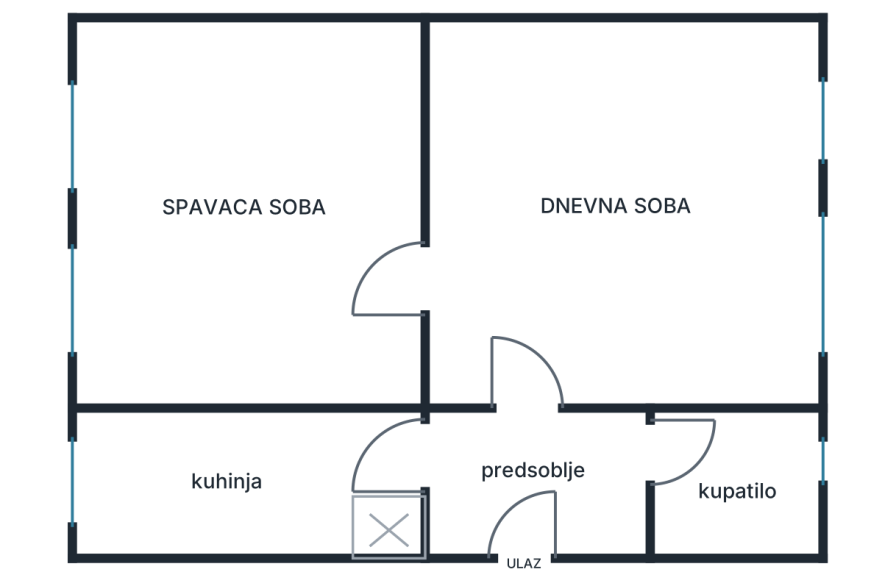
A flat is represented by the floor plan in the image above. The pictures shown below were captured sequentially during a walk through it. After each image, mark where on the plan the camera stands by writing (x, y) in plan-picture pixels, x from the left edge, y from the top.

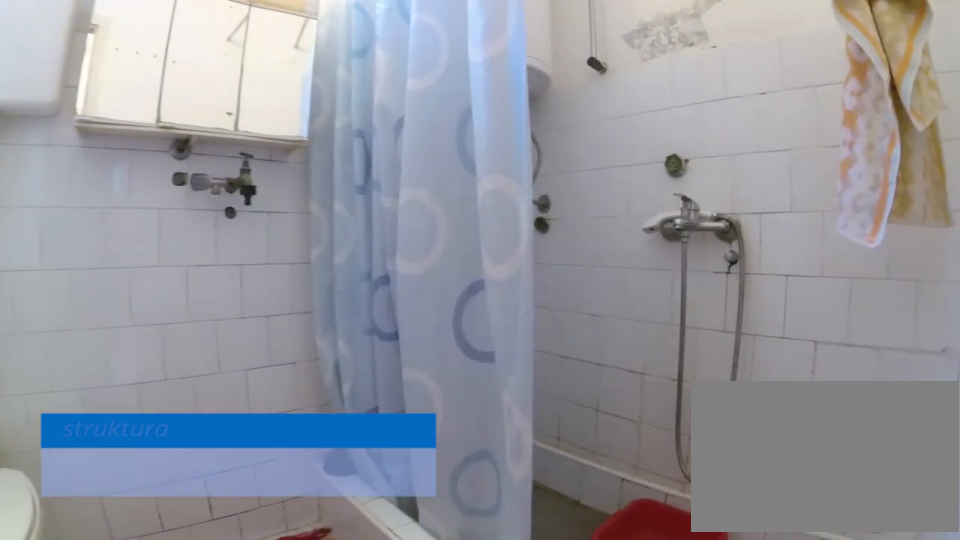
(658, 473)
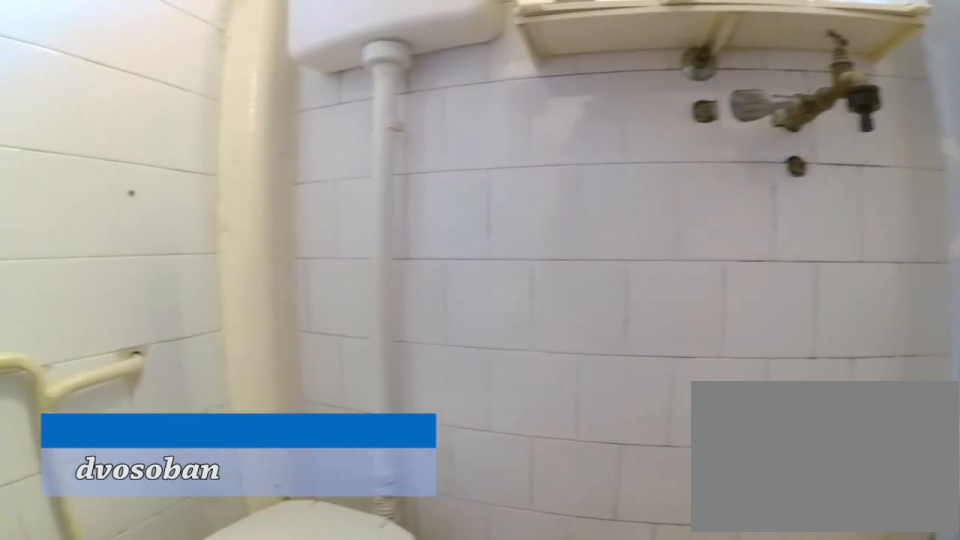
(745, 509)
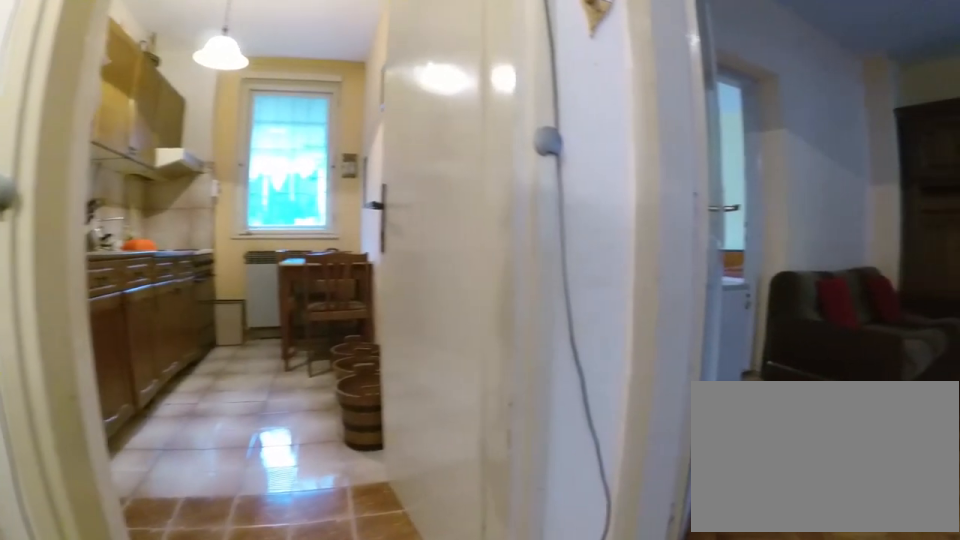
(543, 475)
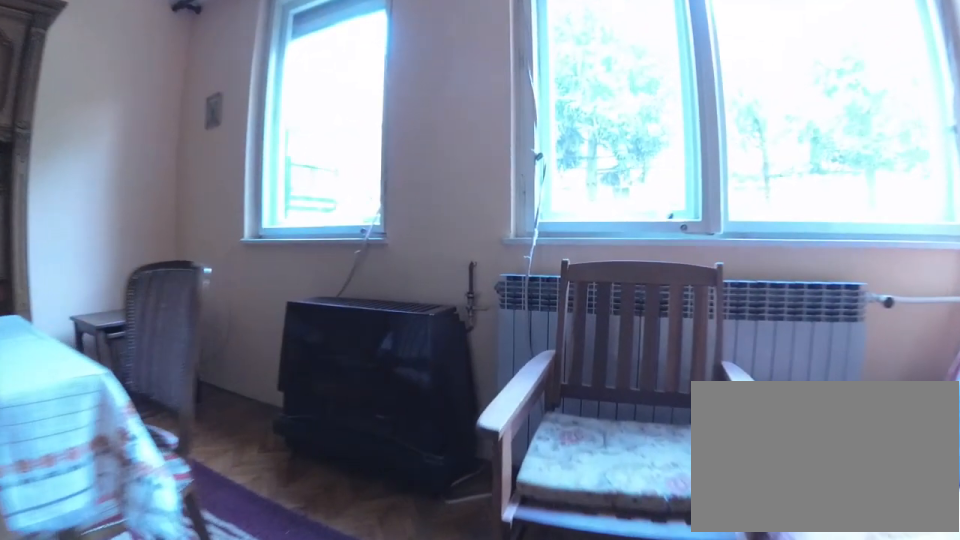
(642, 324)
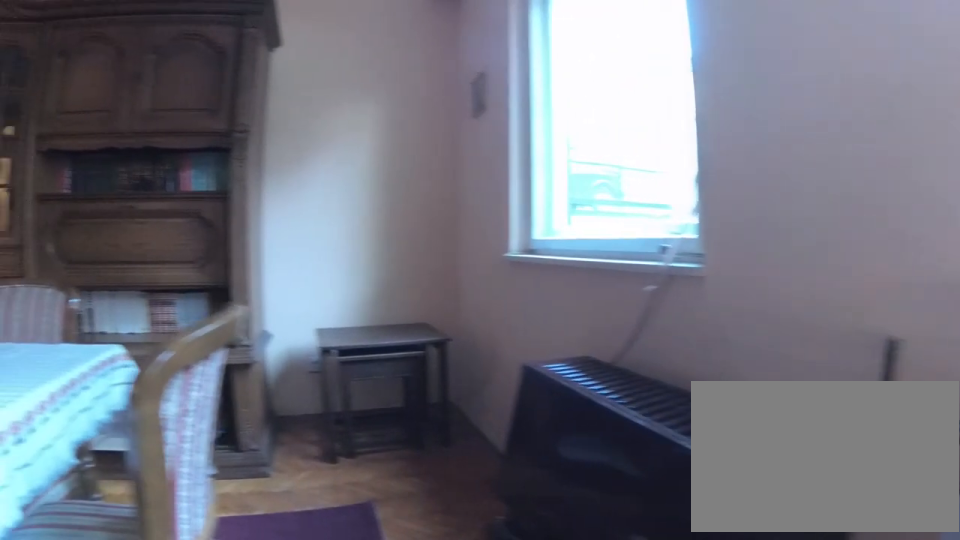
(734, 283)
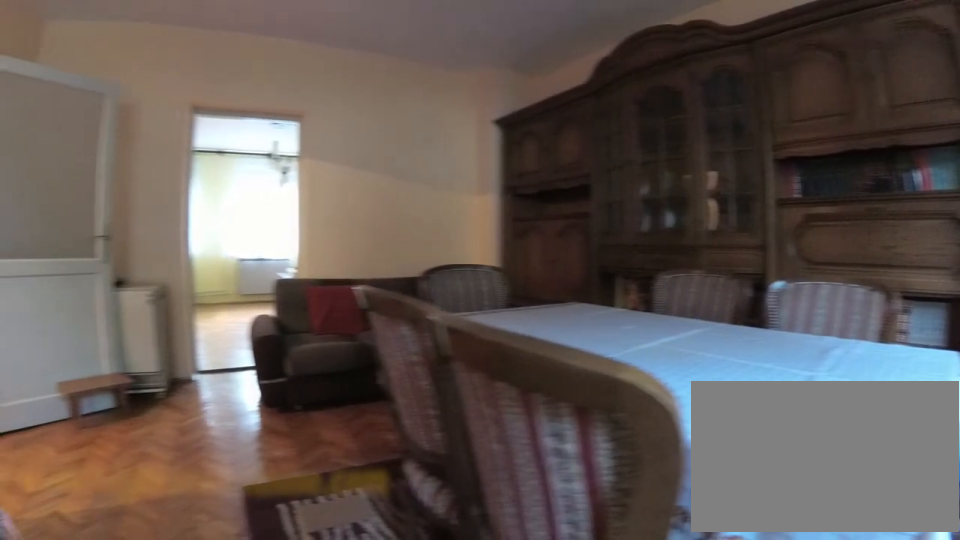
(768, 294)
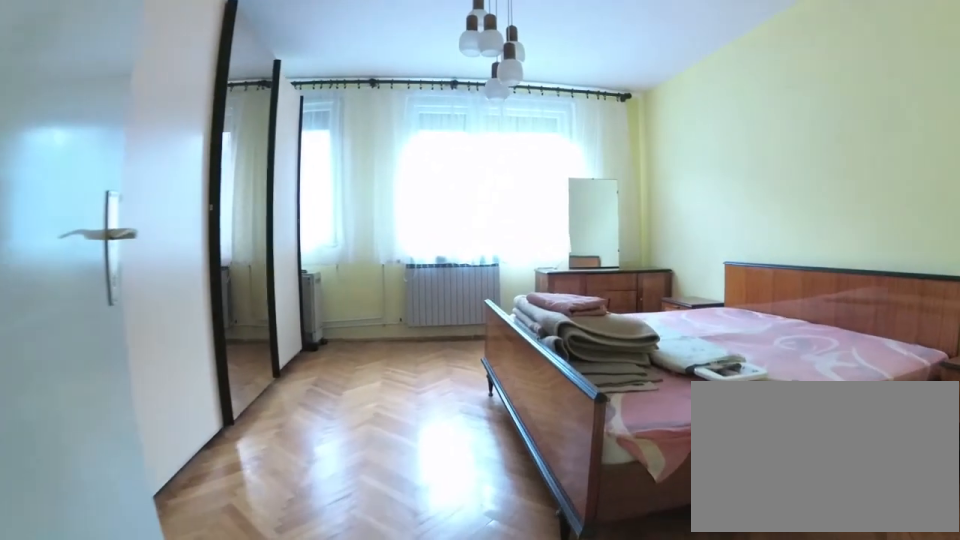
(452, 296)
